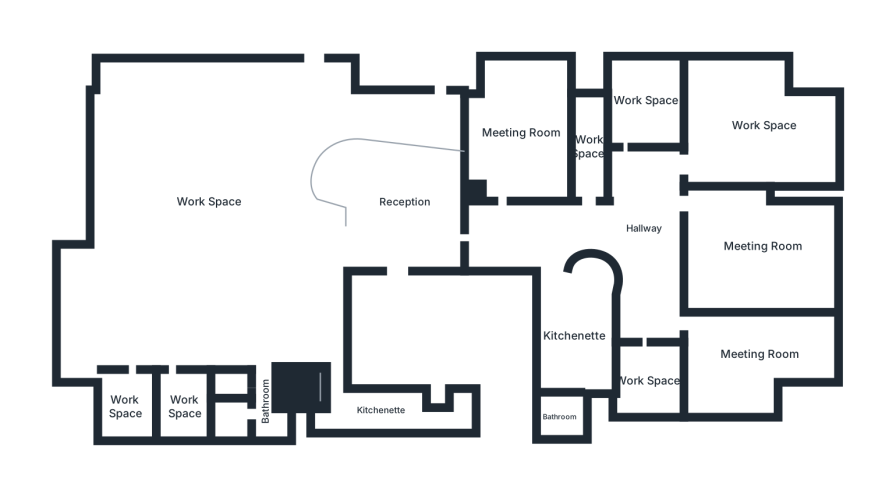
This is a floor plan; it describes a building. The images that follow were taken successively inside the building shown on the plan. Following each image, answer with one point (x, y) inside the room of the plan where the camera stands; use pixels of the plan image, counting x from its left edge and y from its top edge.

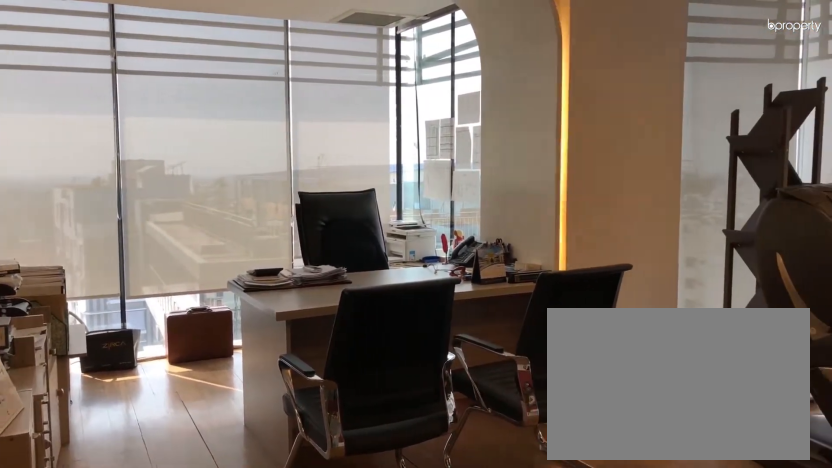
(759, 356)
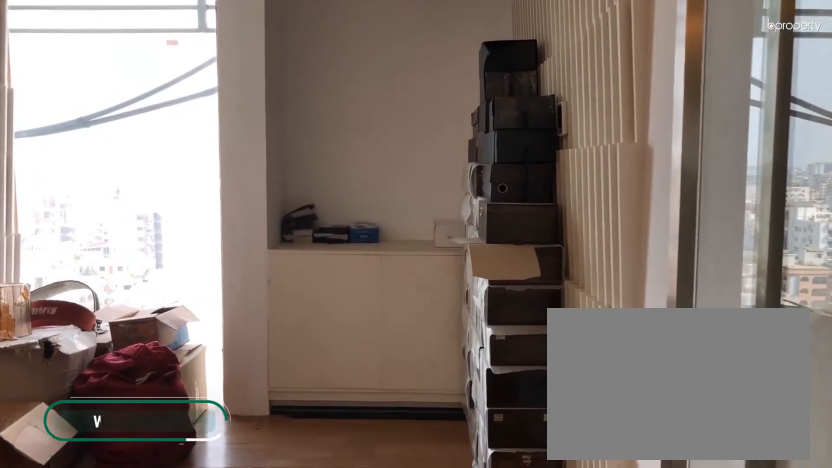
(646, 380)
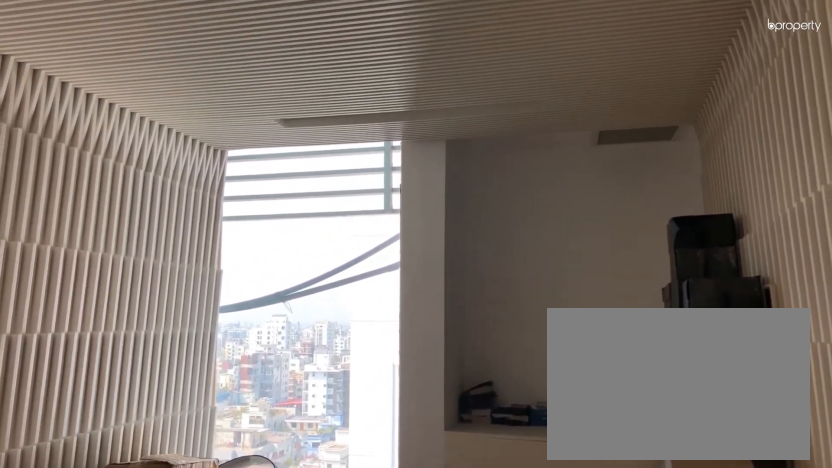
(646, 380)
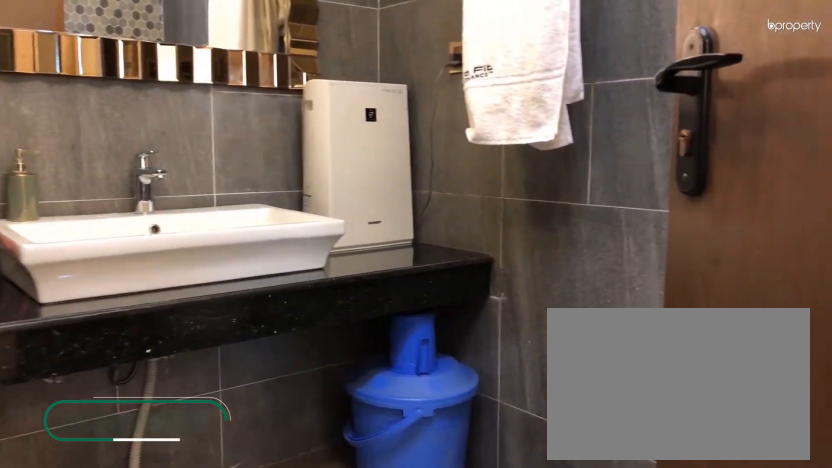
(560, 417)
